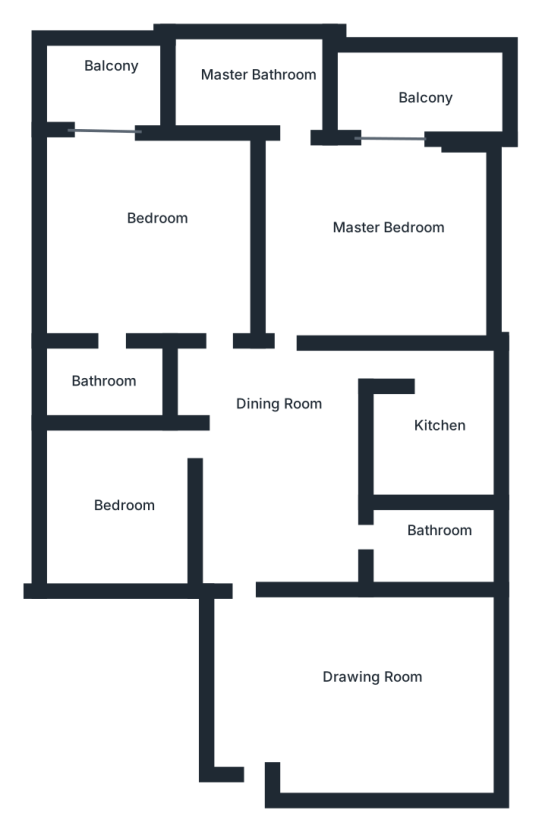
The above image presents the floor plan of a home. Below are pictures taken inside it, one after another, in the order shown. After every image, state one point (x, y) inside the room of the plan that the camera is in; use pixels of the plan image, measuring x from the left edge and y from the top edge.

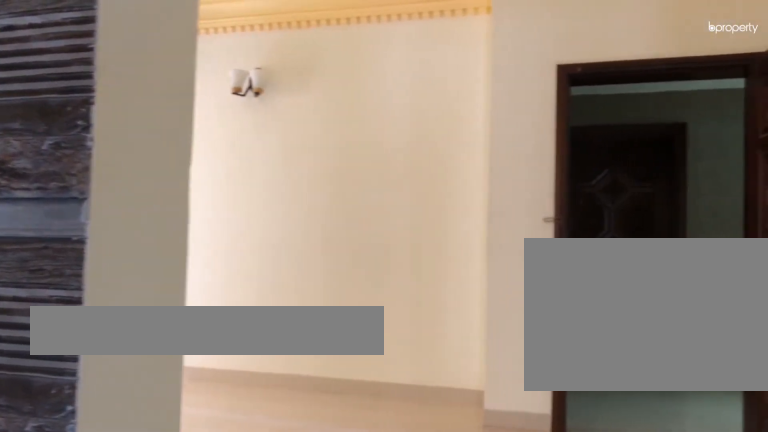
(278, 528)
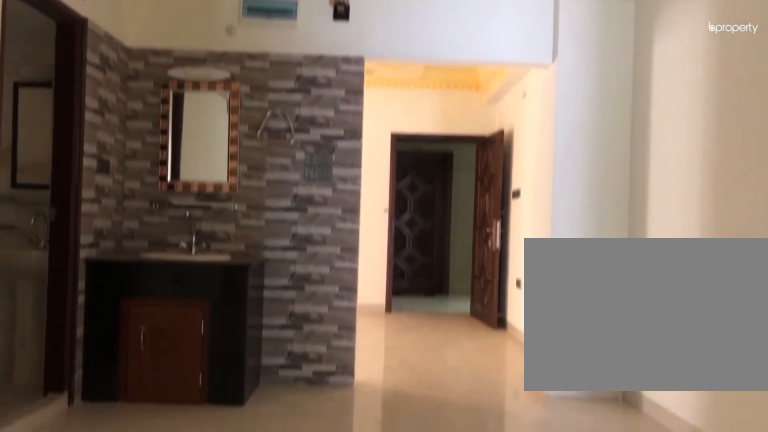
(278, 528)
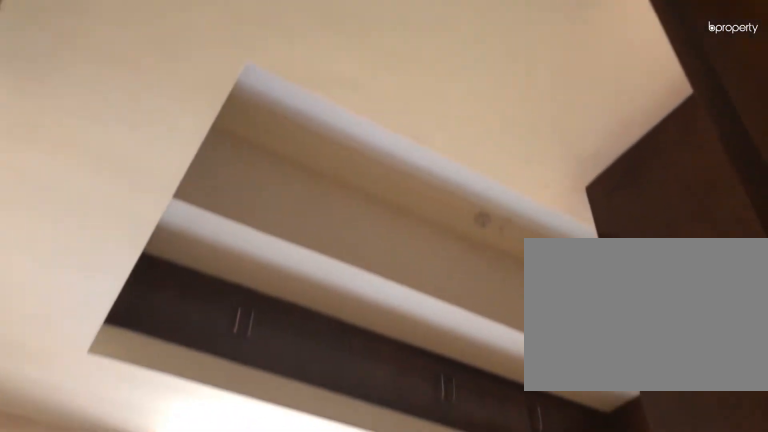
(437, 441)
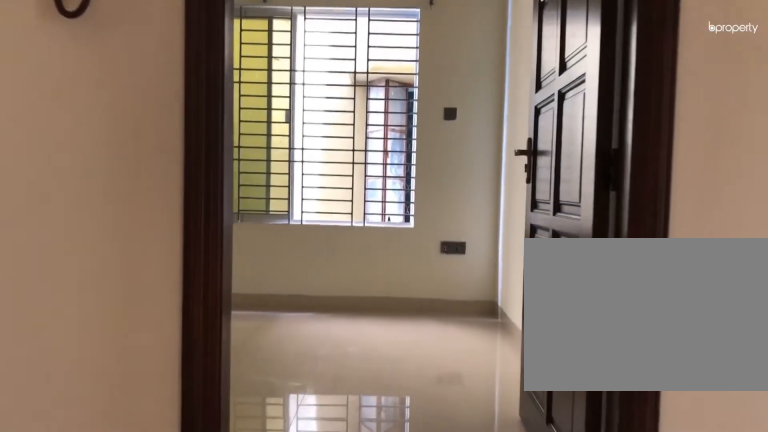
(111, 503)
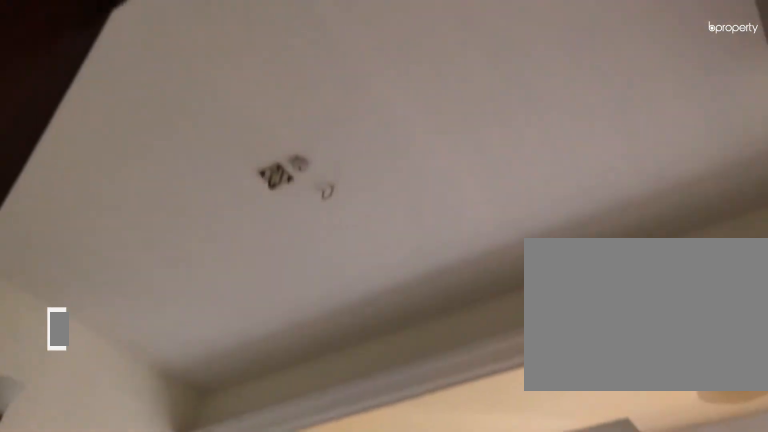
(111, 503)
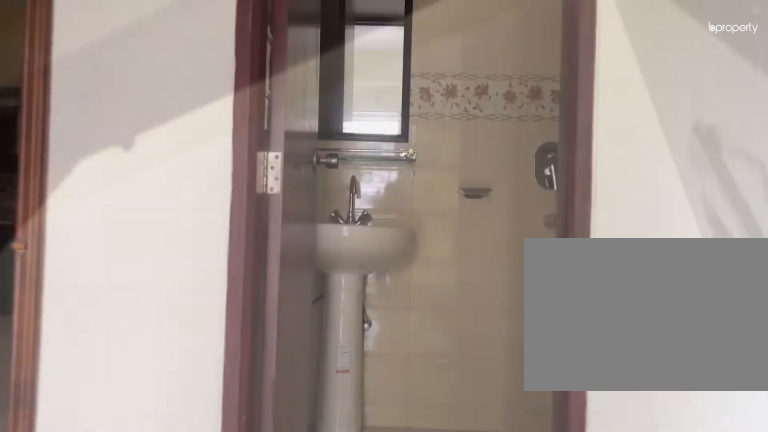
(115, 254)
